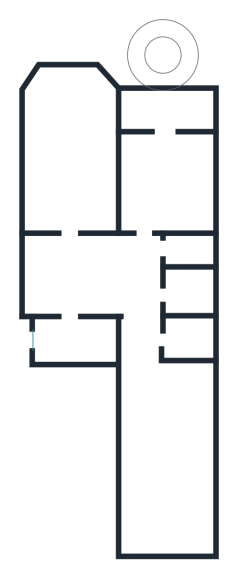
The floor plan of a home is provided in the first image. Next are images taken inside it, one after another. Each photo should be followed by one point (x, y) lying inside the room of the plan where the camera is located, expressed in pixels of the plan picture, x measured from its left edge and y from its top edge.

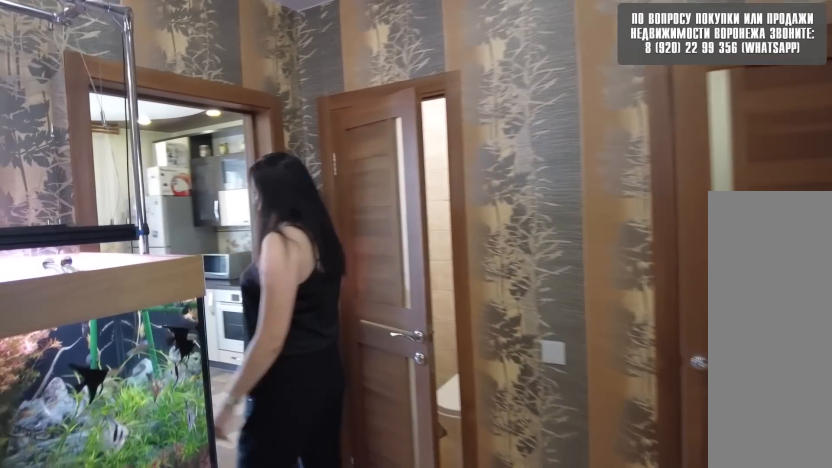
(72, 290)
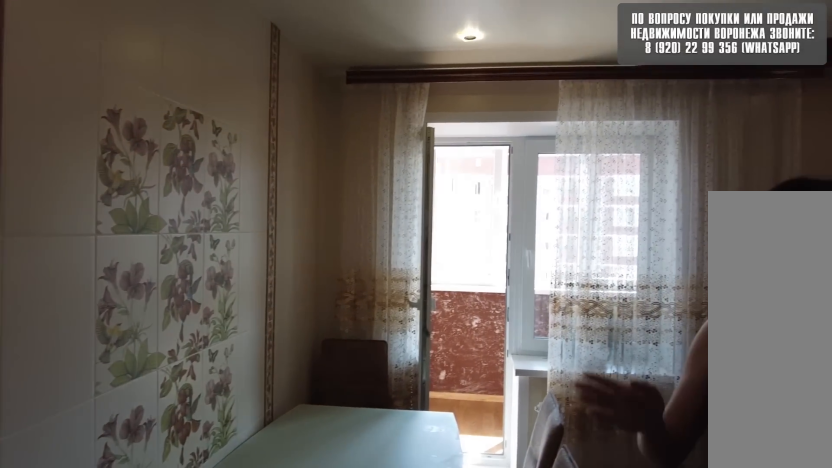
(169, 203)
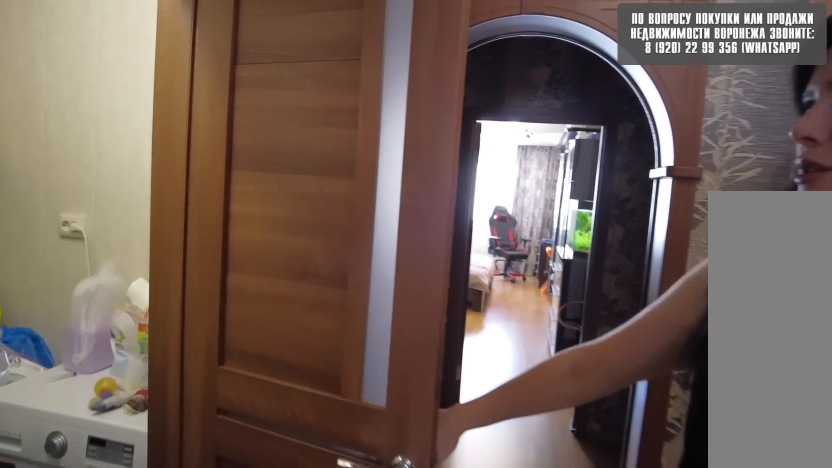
(142, 290)
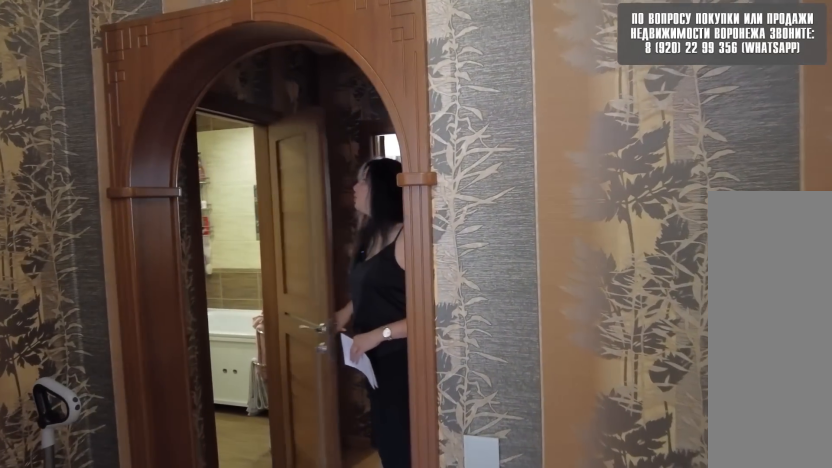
(142, 290)
